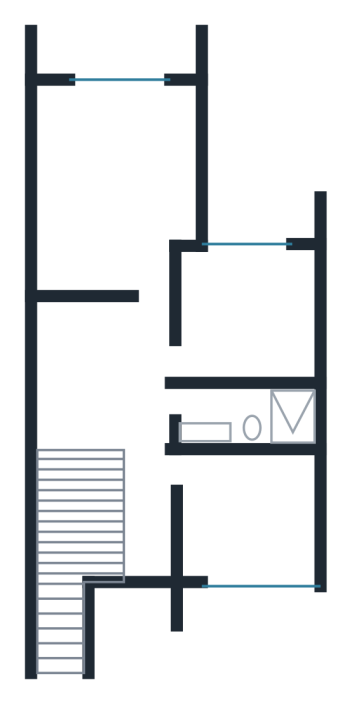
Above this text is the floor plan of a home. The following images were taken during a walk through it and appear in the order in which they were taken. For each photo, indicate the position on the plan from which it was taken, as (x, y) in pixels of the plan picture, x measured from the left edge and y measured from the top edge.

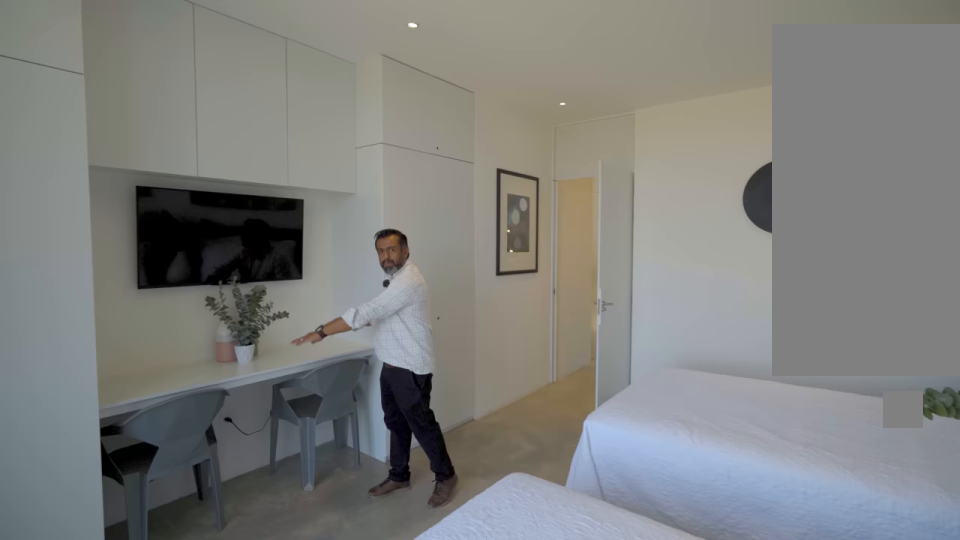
(146, 178)
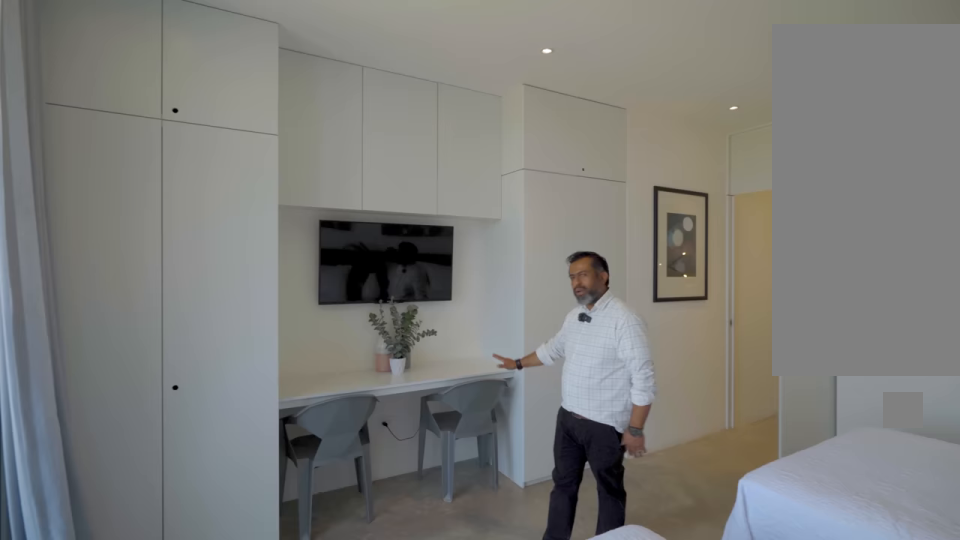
(146, 178)
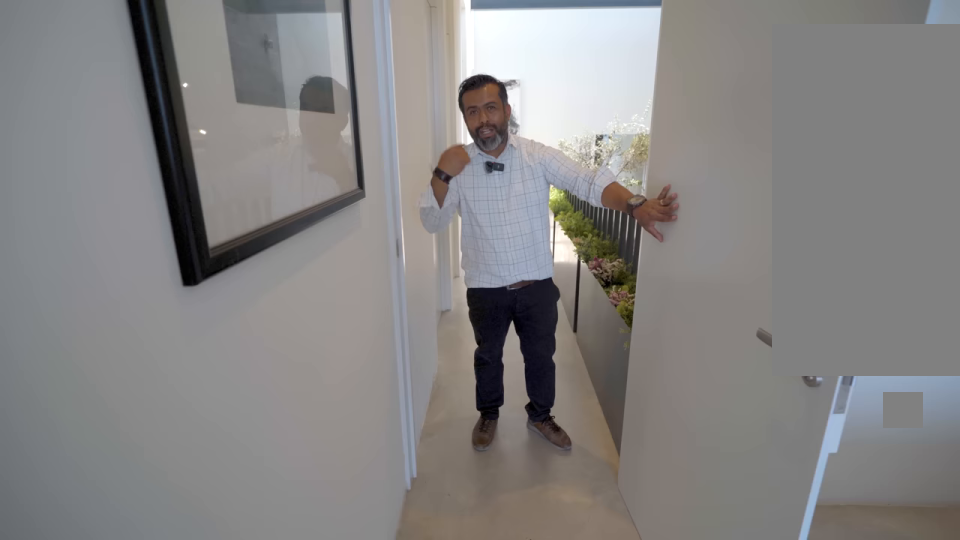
(156, 292)
